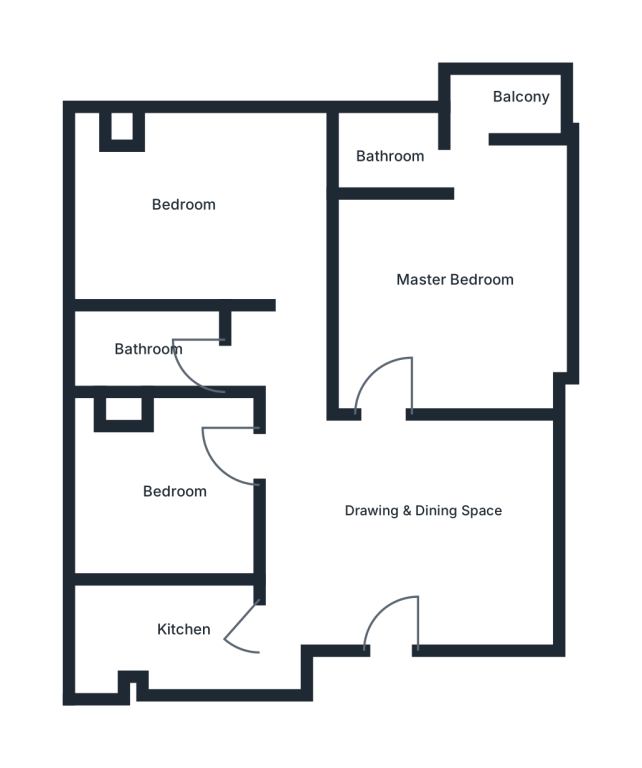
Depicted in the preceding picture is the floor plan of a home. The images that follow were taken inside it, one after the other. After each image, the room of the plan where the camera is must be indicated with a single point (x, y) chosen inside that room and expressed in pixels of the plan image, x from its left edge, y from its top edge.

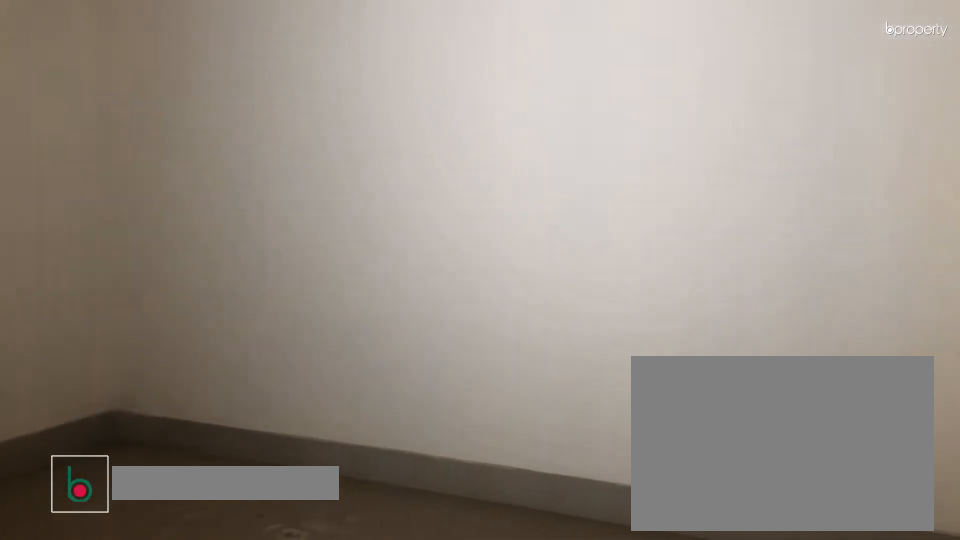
(378, 521)
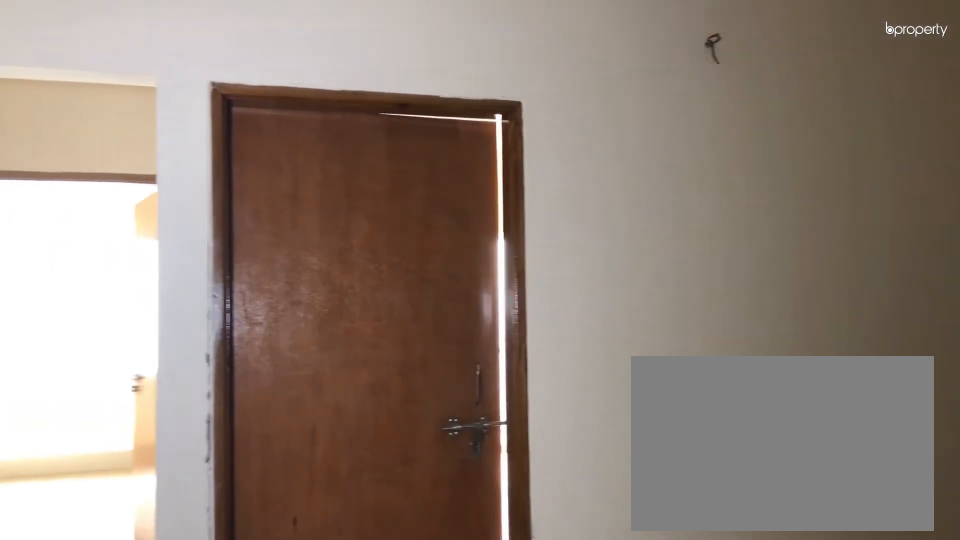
(377, 519)
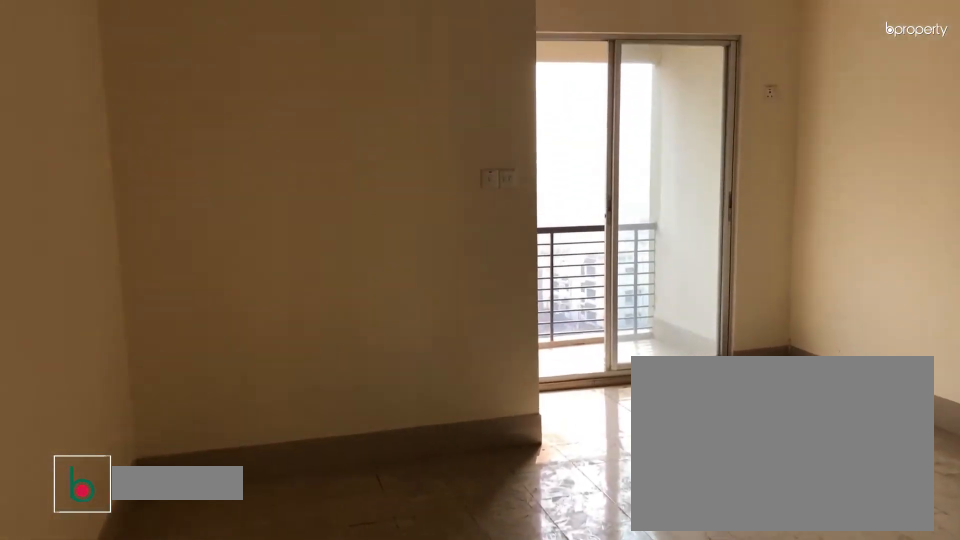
(477, 272)
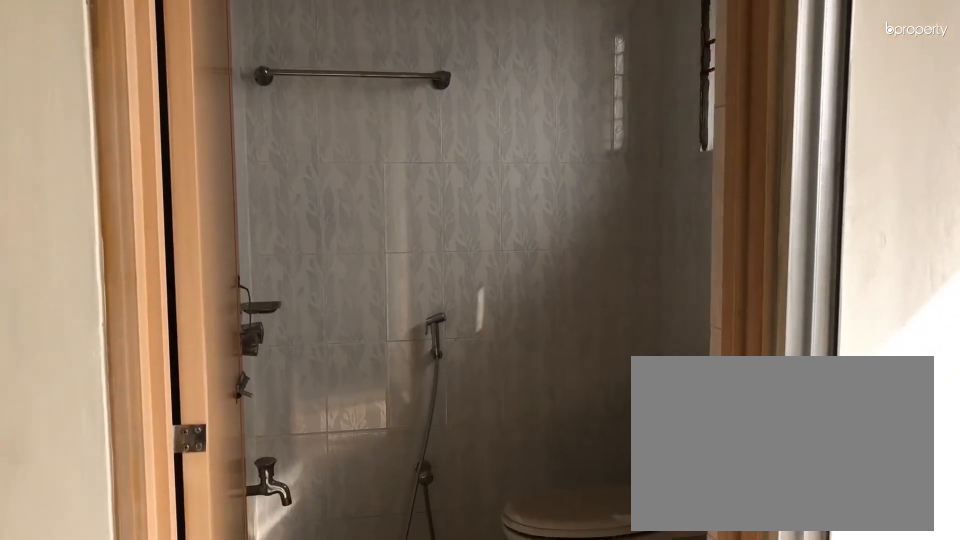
(390, 154)
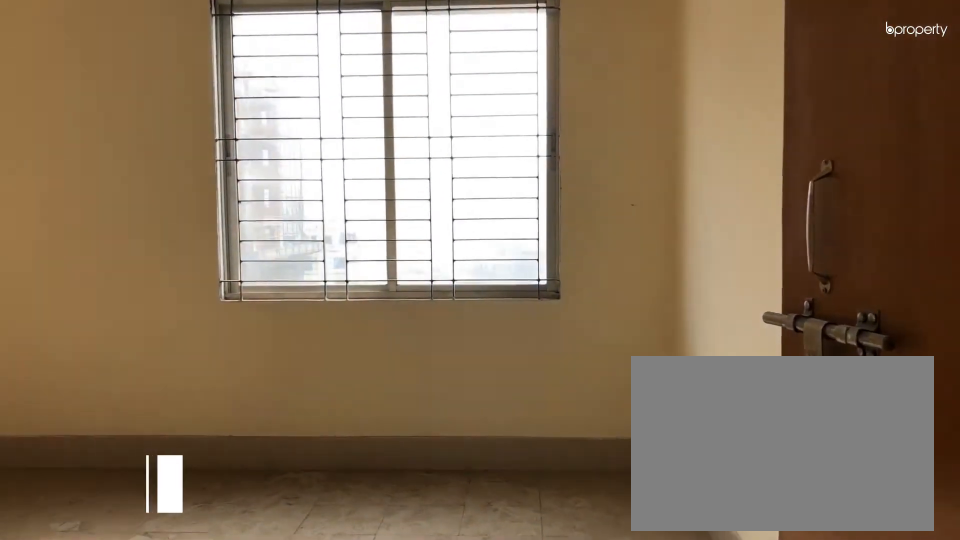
(288, 285)
